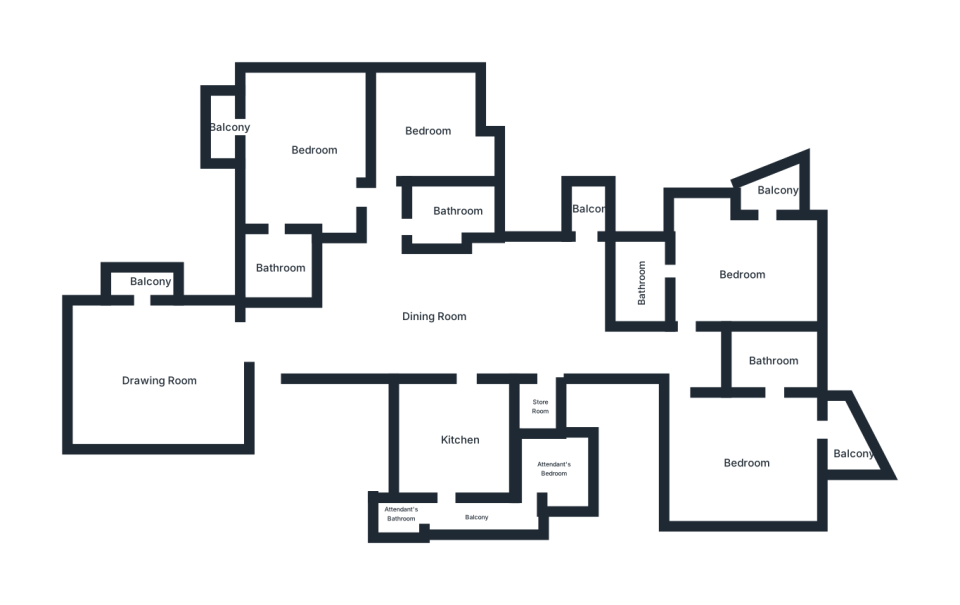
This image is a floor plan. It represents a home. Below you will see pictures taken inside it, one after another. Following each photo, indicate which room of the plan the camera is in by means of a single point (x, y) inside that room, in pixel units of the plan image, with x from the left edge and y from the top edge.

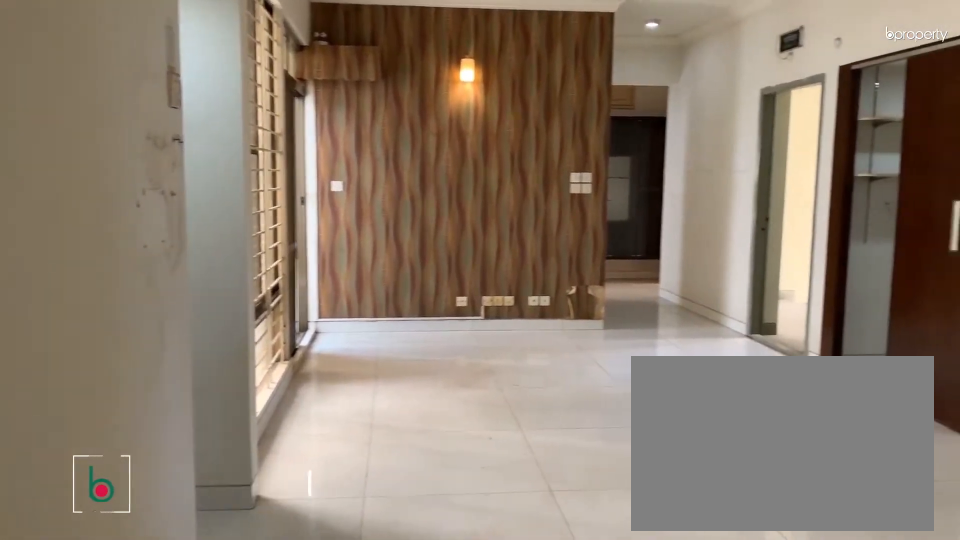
(434, 317)
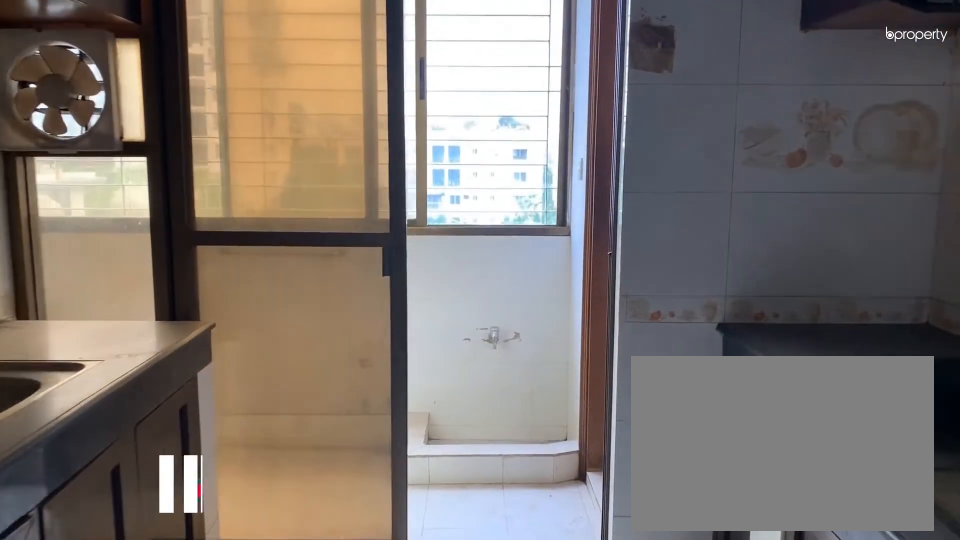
(463, 439)
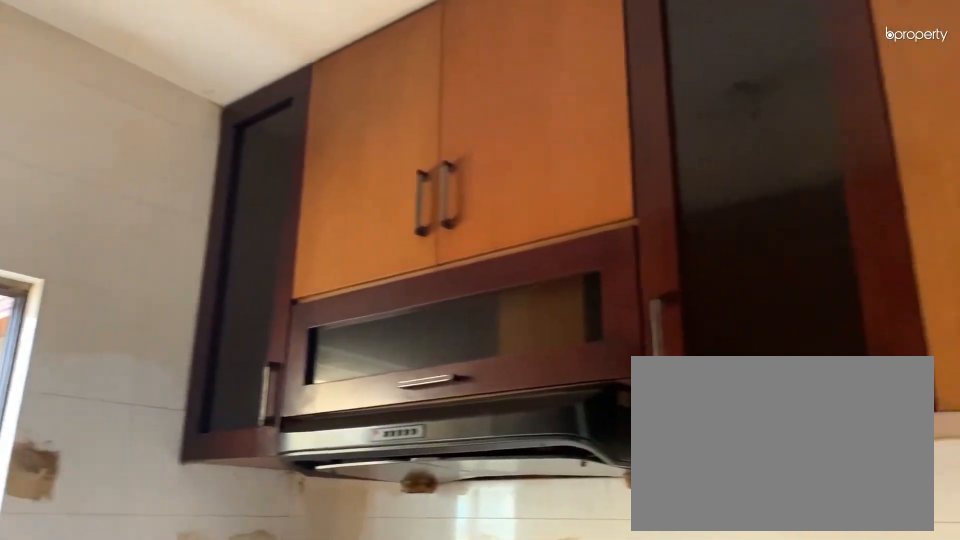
(463, 440)
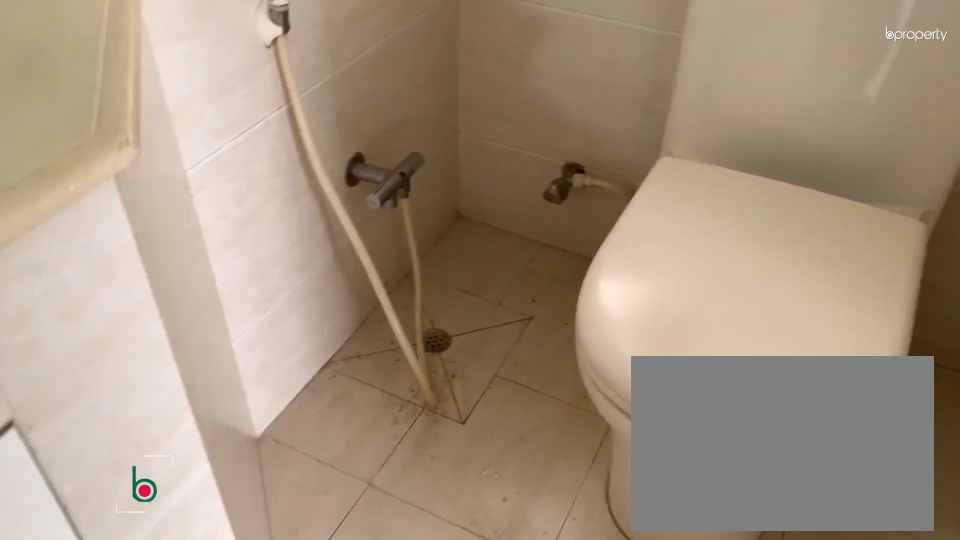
(775, 363)
